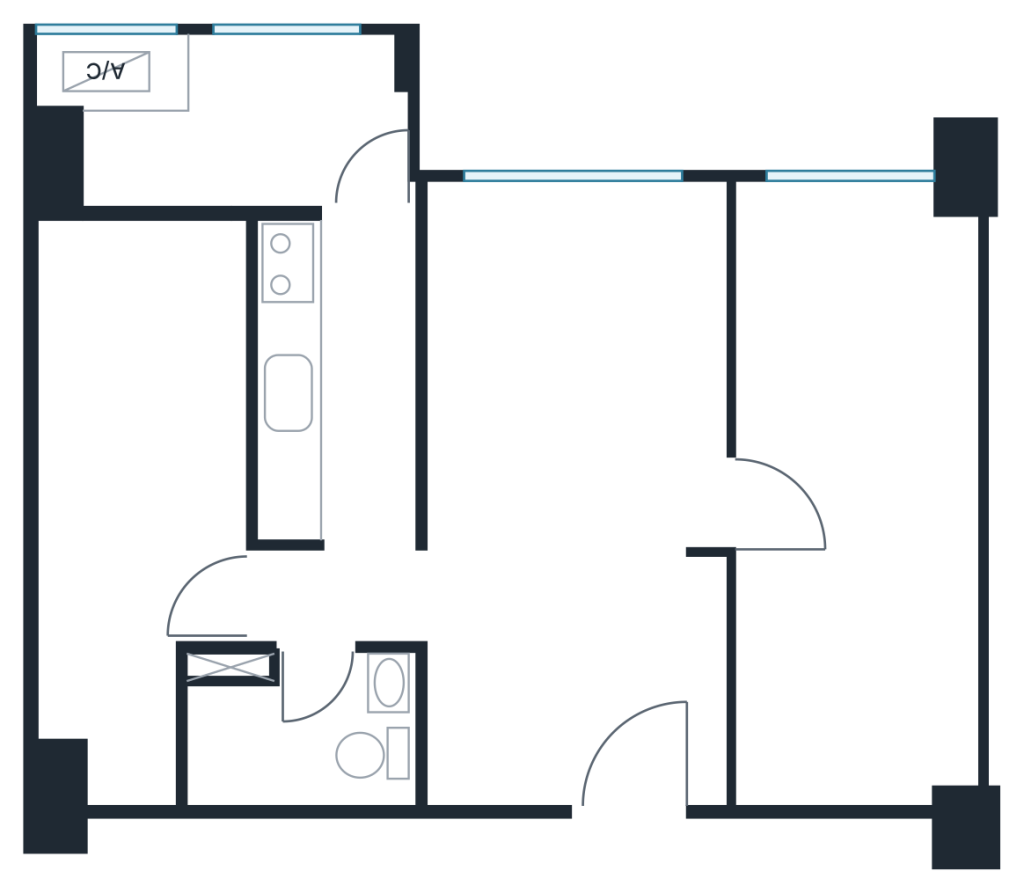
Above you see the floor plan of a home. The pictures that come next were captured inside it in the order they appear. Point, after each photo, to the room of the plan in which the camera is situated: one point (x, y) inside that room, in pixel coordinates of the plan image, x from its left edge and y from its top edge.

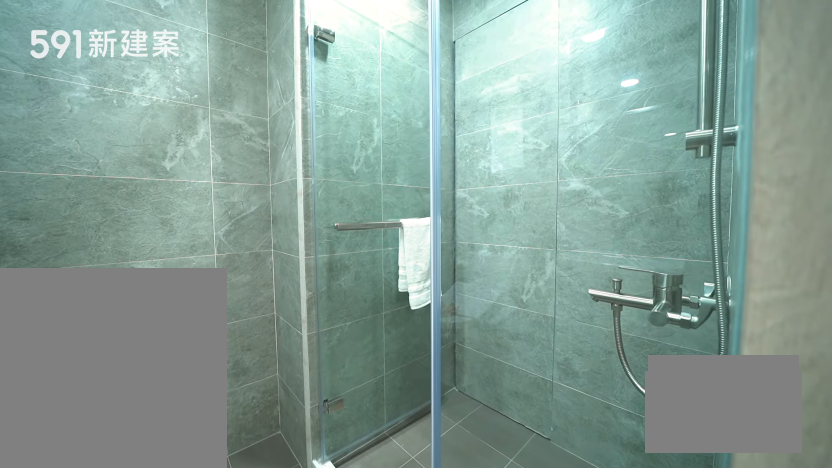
(303, 732)
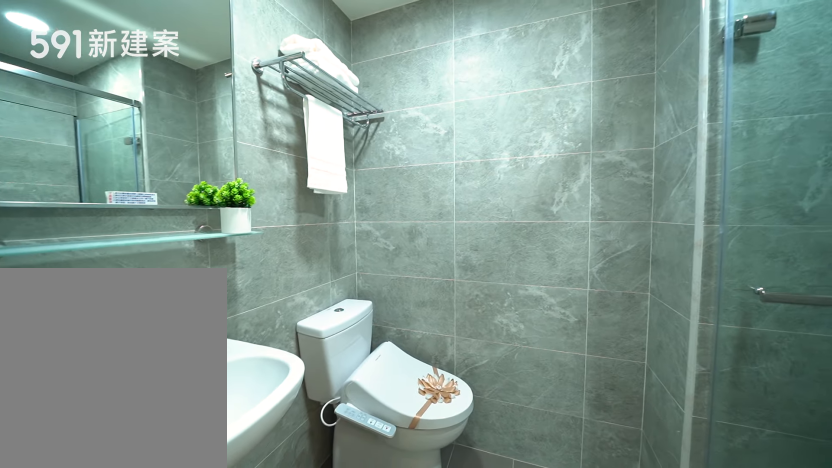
(303, 732)
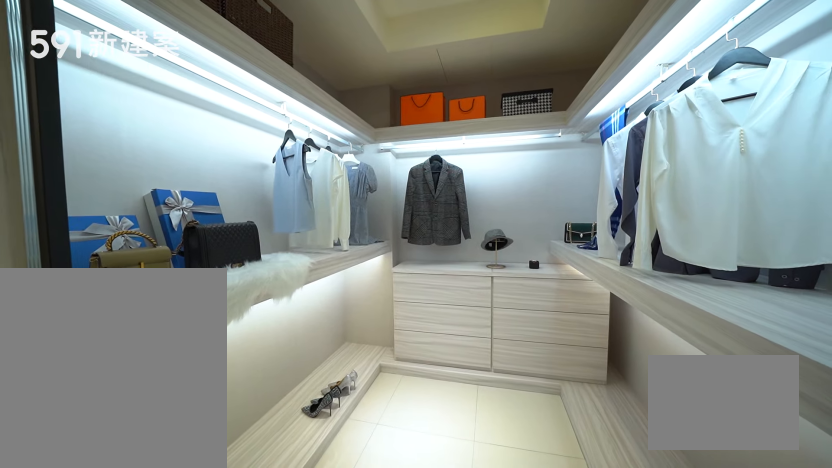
(864, 495)
